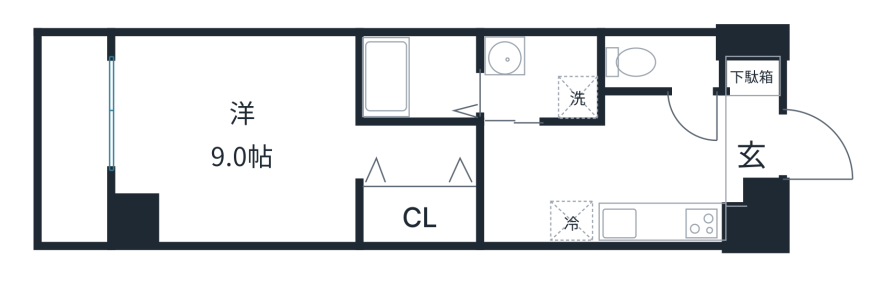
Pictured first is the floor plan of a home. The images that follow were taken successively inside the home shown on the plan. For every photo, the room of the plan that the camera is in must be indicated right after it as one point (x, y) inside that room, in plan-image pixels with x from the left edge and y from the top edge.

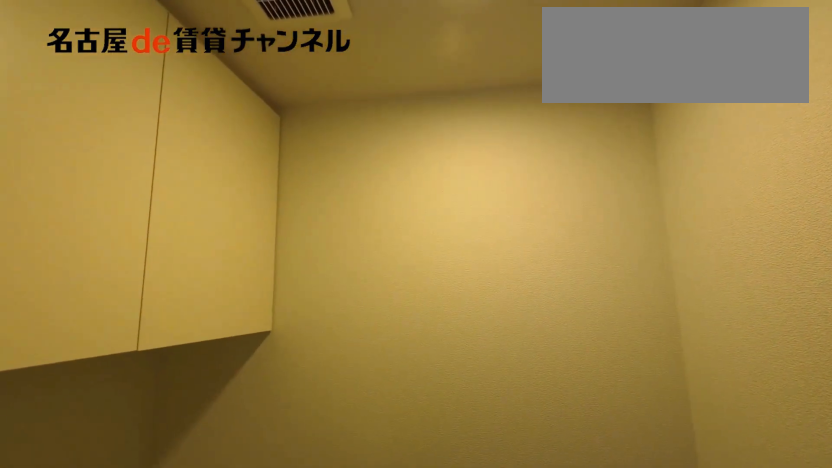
(662, 62)
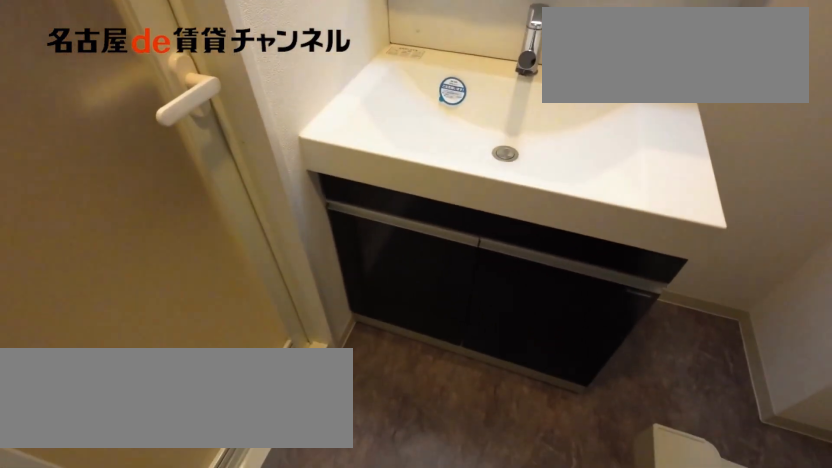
(543, 77)
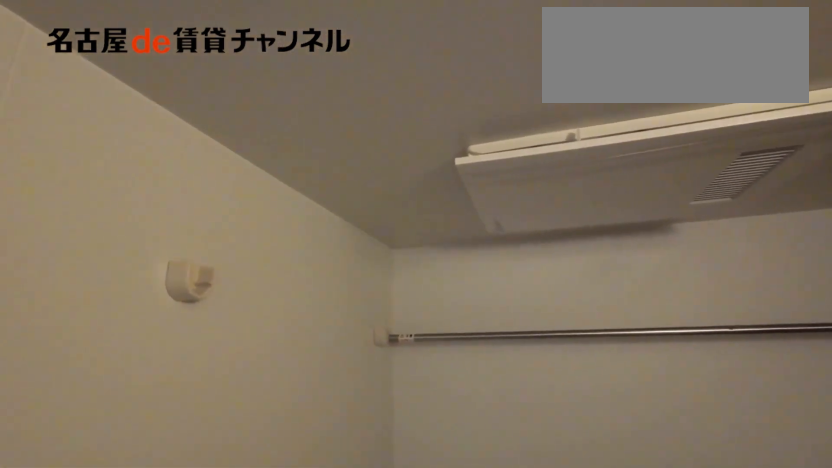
(419, 76)
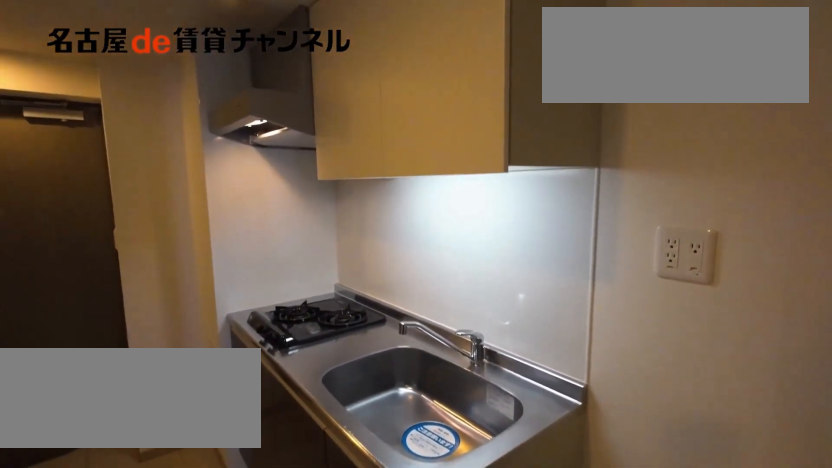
(640, 220)
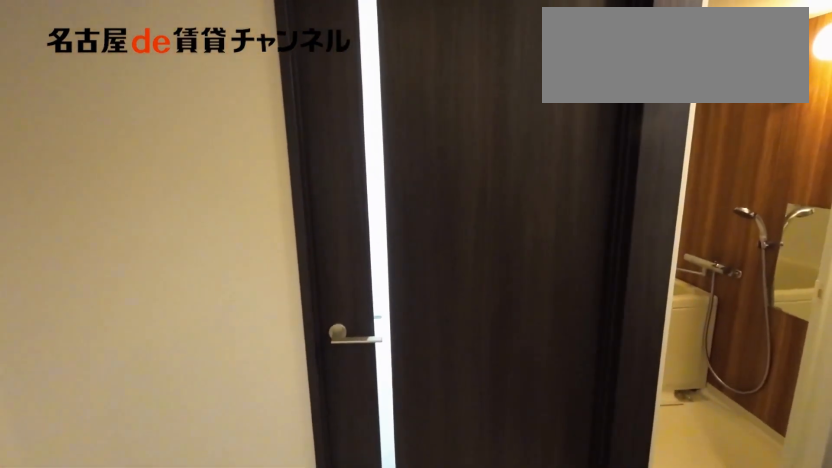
(640, 220)
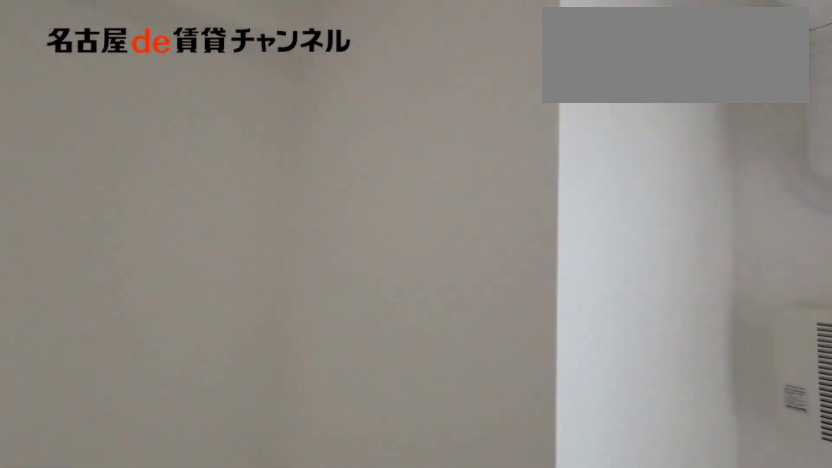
(231, 139)
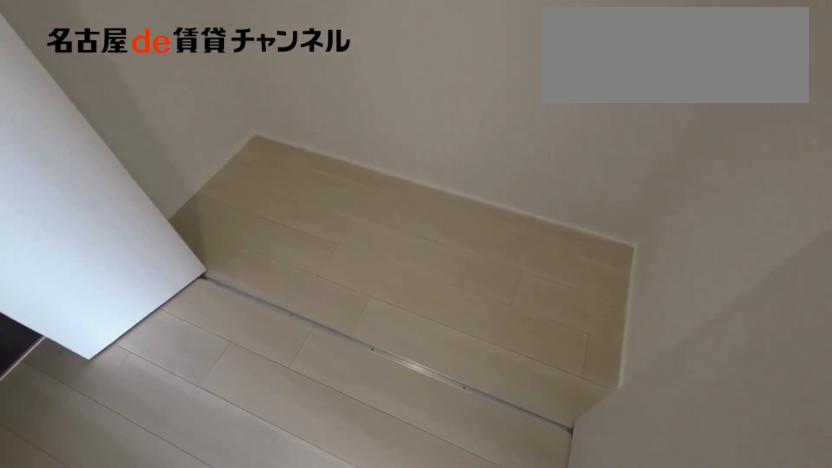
(421, 214)
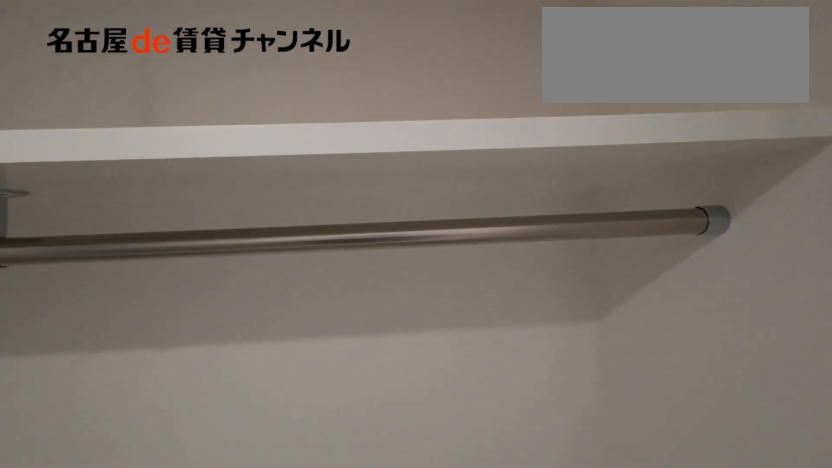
(421, 214)
